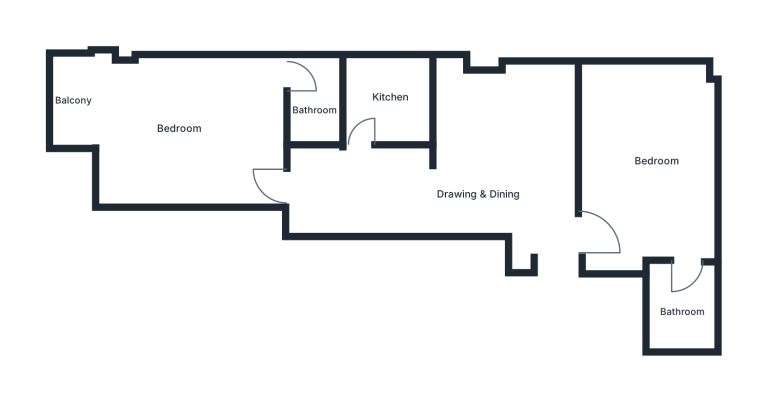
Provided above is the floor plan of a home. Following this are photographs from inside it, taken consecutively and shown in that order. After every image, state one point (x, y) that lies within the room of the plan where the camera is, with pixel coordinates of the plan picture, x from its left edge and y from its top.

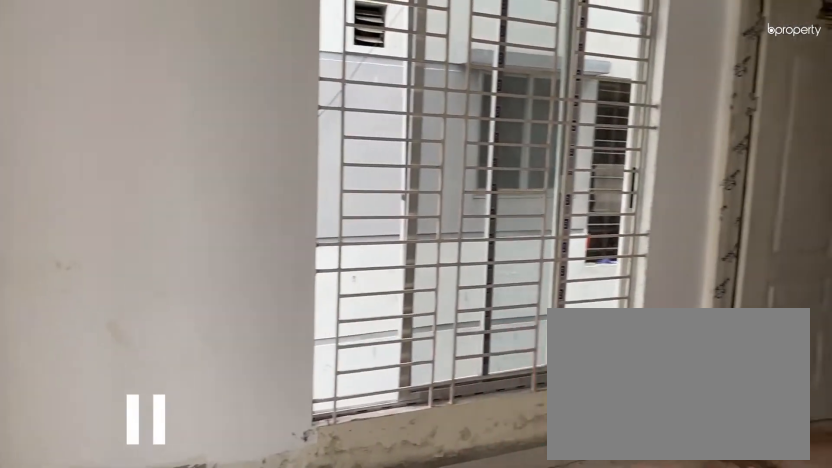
(184, 133)
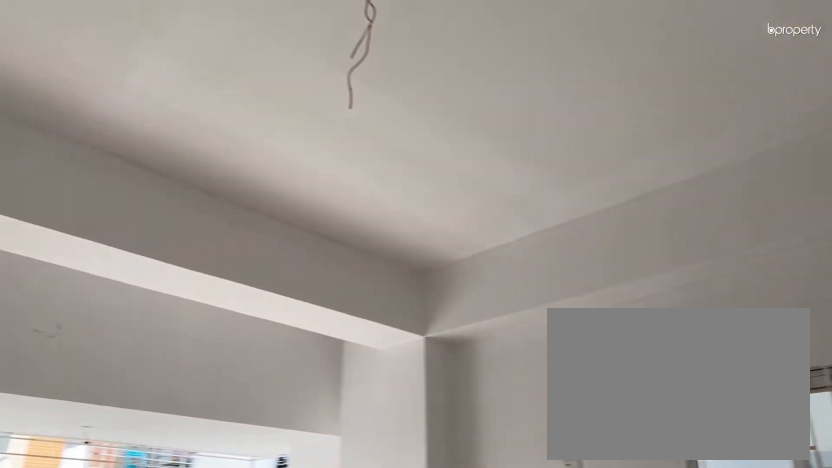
(184, 133)
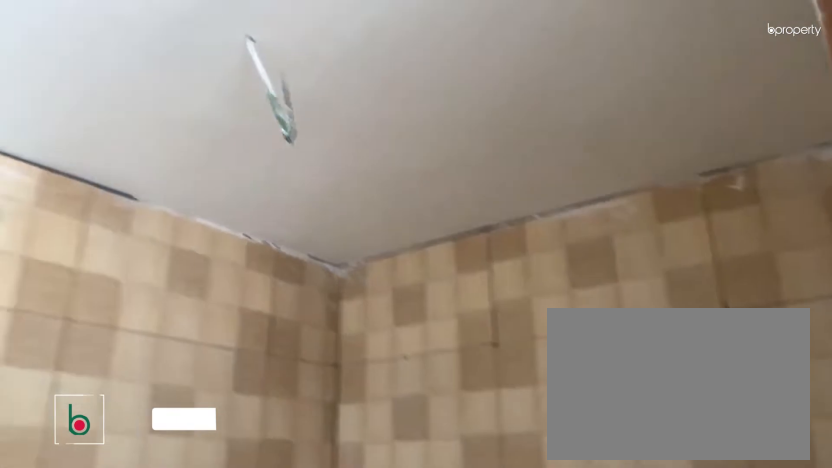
(313, 110)
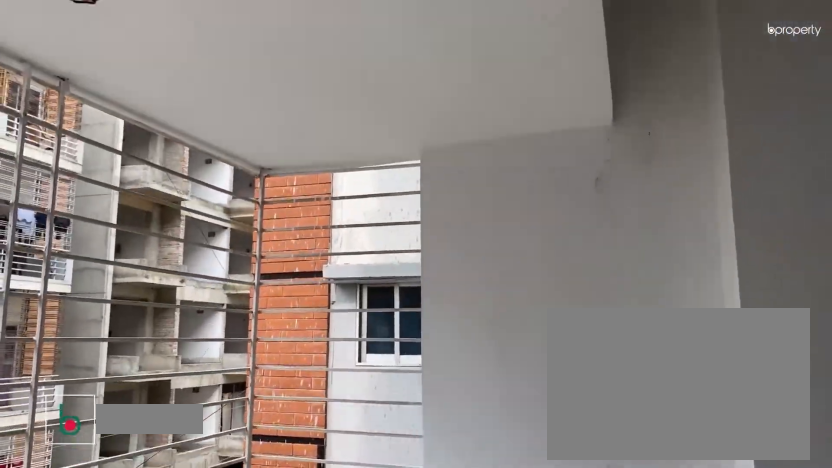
(78, 98)
